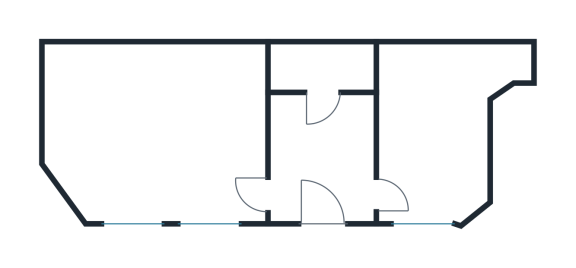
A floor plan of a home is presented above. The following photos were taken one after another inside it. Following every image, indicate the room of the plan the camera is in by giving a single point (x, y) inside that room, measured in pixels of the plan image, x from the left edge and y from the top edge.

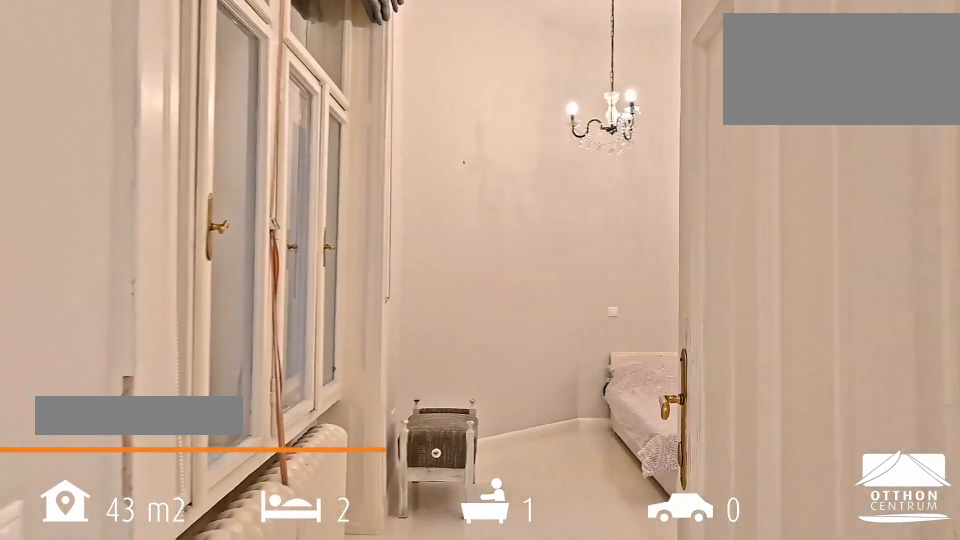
(162, 131)
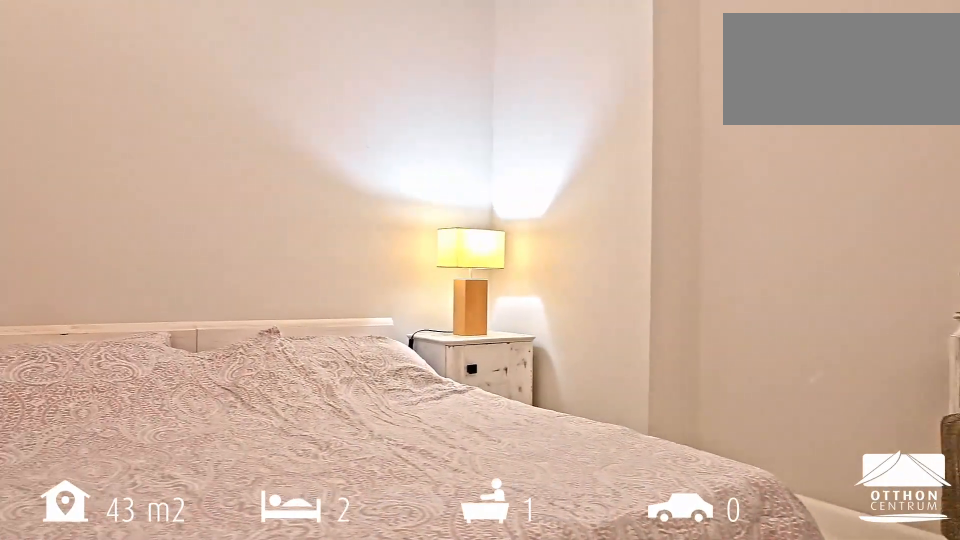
(161, 131)
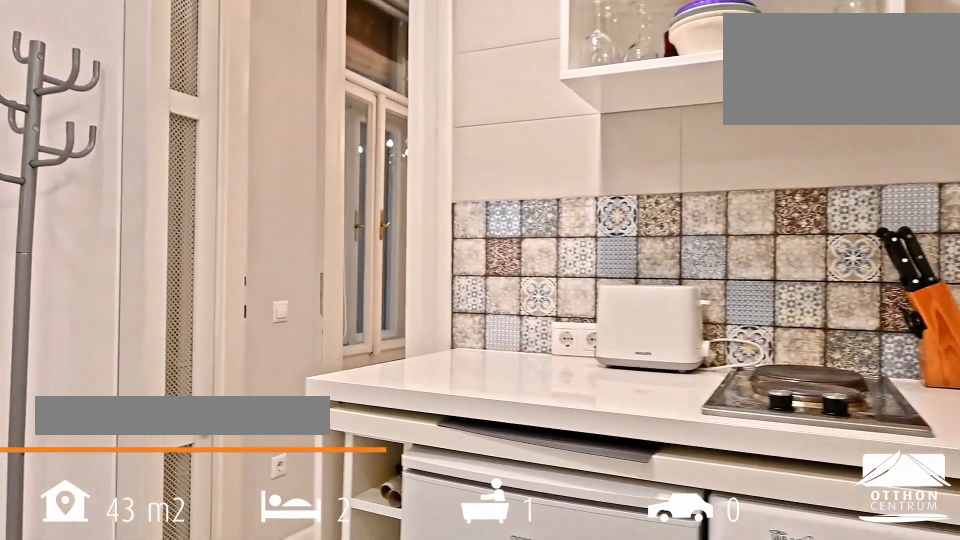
(319, 159)
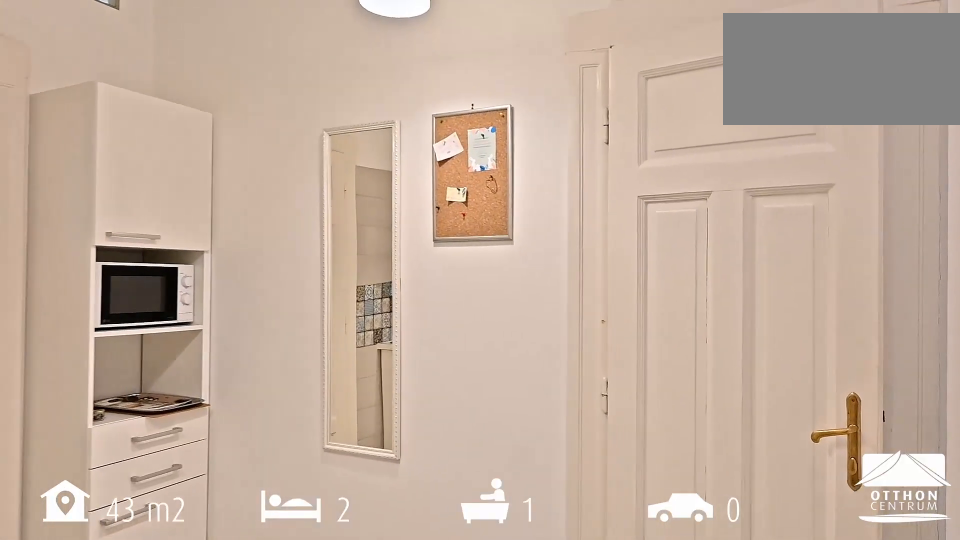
(320, 159)
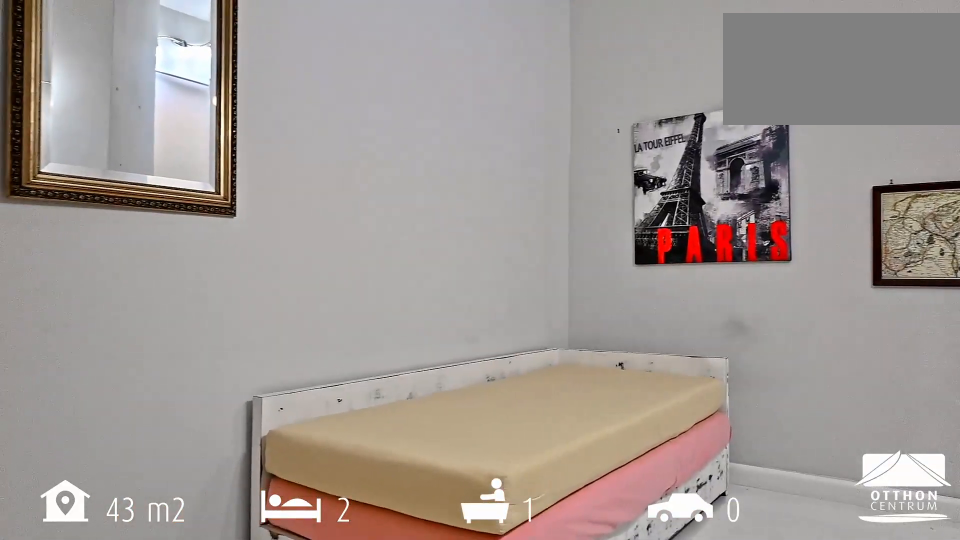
(435, 141)
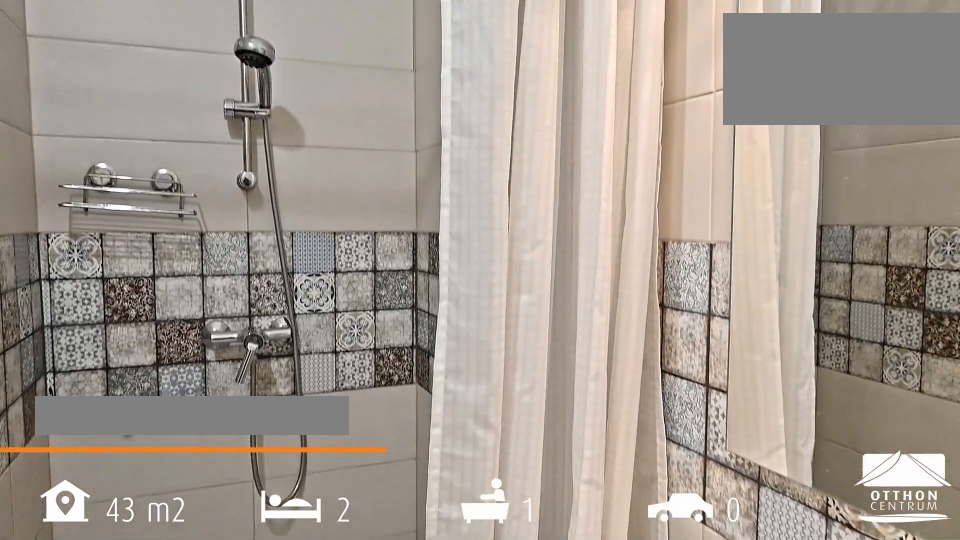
(319, 68)
